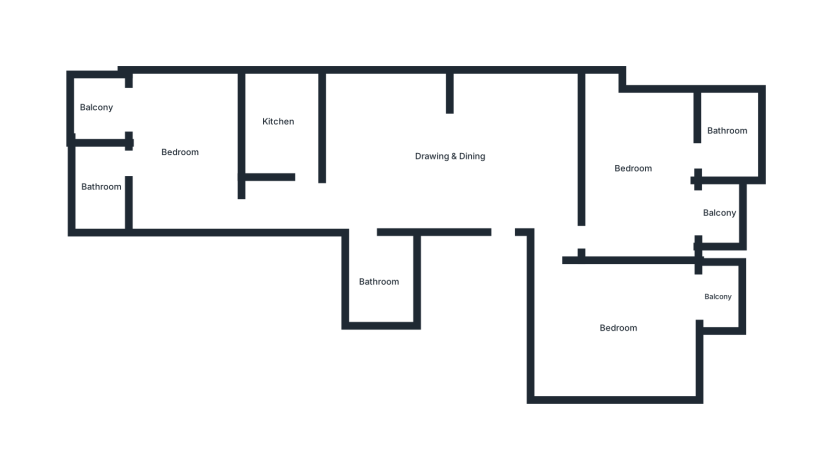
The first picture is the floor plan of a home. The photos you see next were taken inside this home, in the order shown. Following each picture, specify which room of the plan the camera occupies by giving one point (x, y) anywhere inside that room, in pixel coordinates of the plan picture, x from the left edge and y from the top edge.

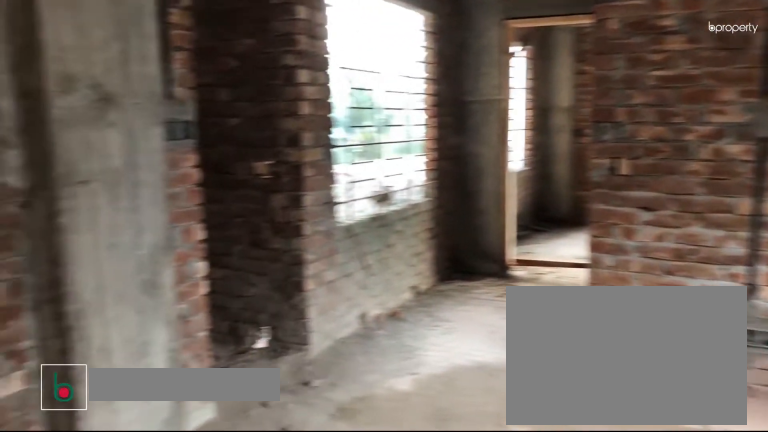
(446, 154)
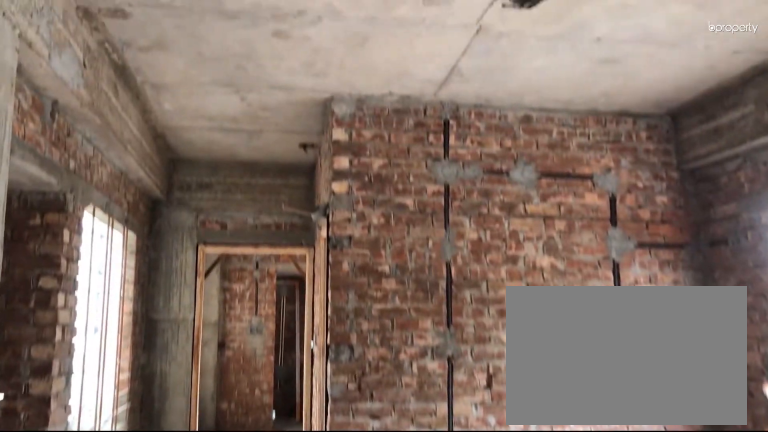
(446, 153)
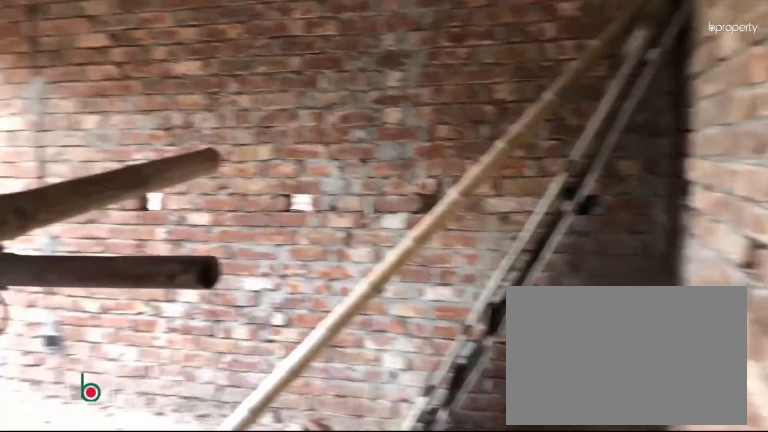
(616, 328)
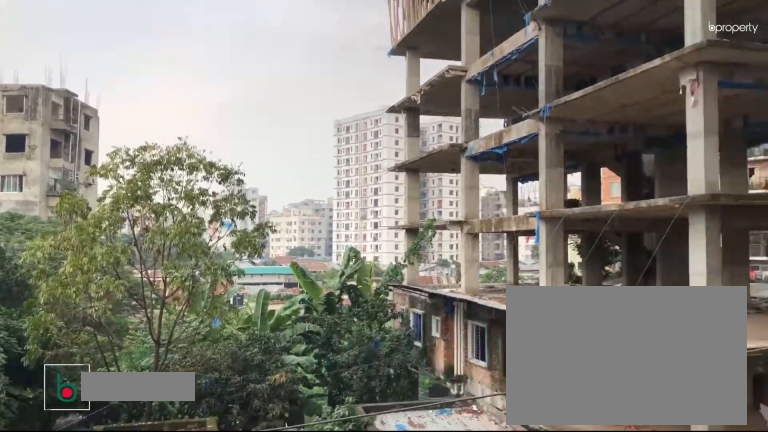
(716, 296)
